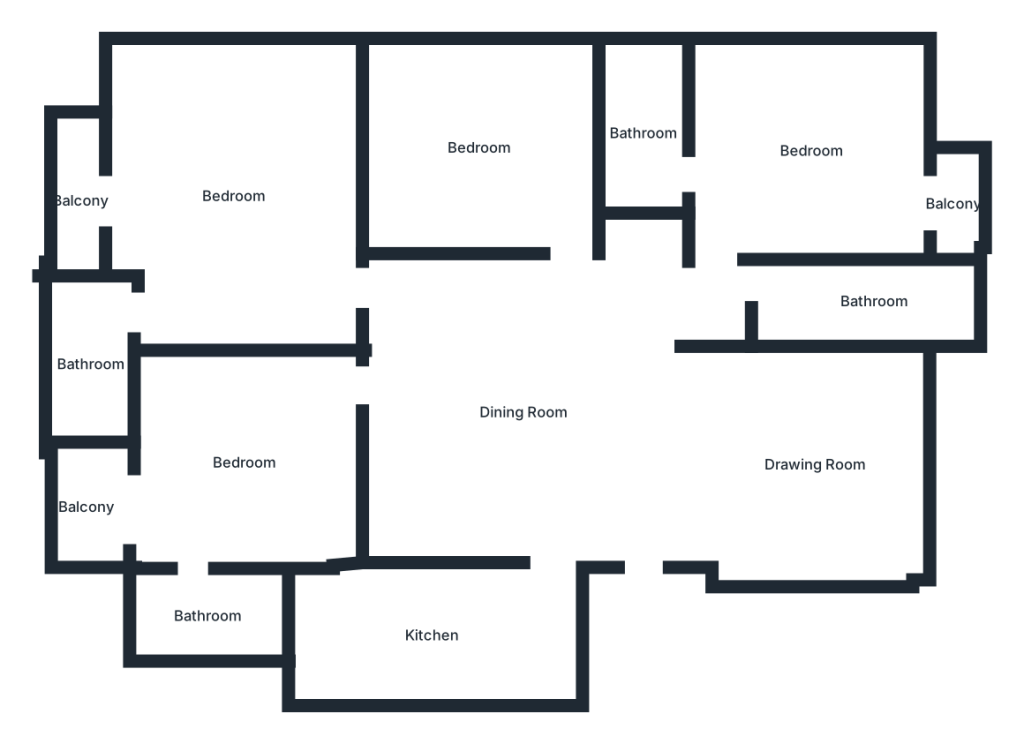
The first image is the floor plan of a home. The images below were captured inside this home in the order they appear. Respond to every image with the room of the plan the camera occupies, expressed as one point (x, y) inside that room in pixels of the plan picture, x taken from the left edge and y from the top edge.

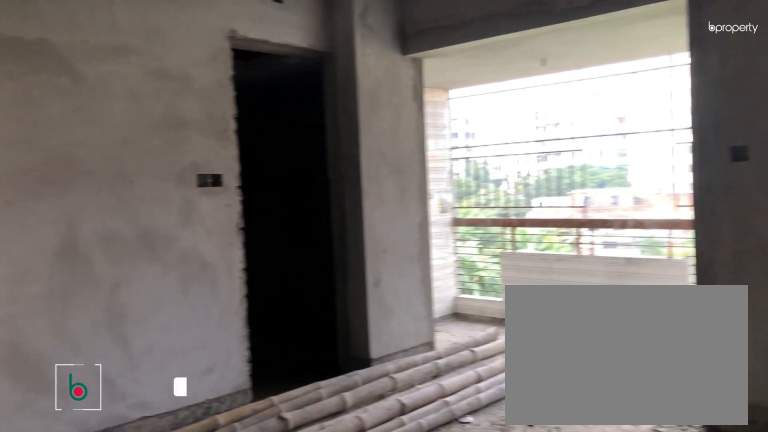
(245, 464)
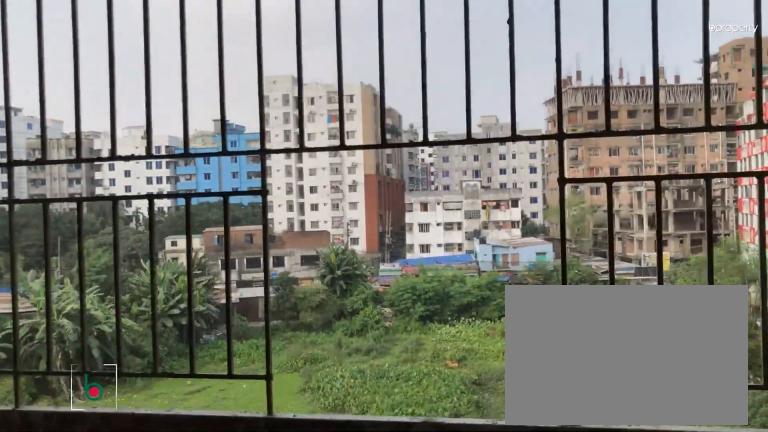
(80, 507)
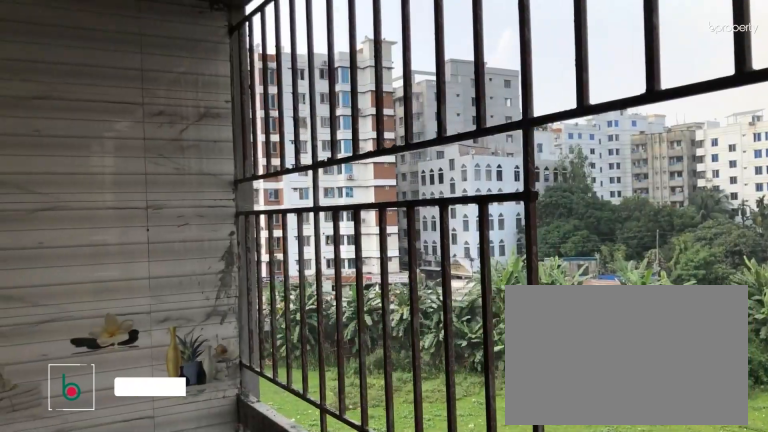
(80, 507)
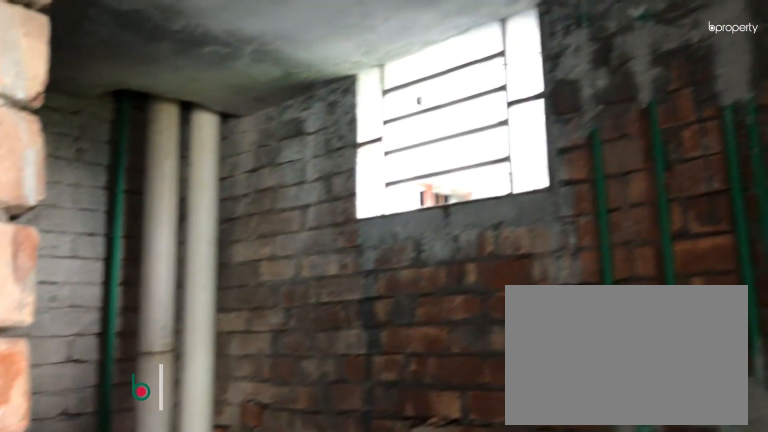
(207, 616)
